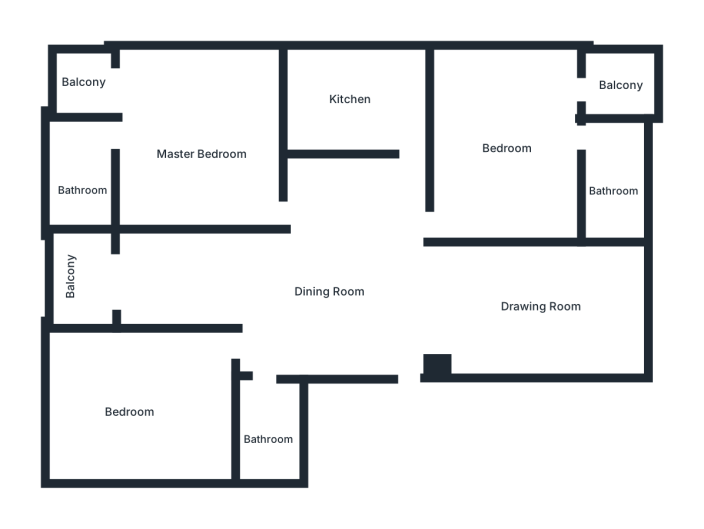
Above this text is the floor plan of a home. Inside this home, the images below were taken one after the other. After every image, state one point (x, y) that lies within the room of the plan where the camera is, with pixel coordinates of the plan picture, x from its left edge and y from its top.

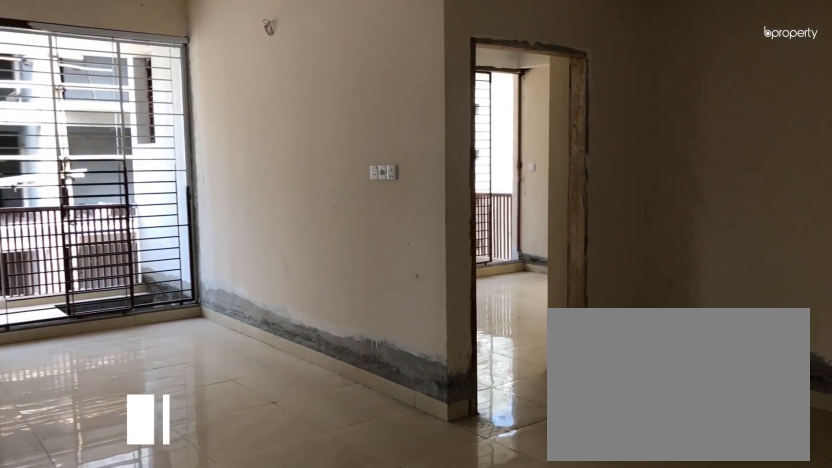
(307, 296)
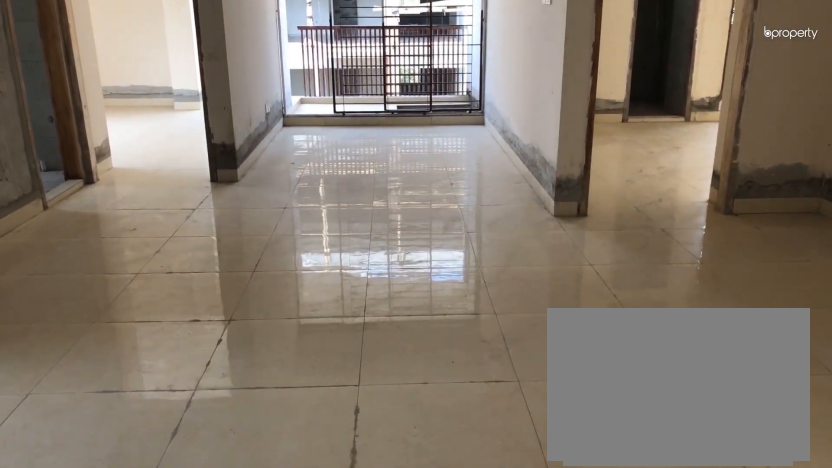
(307, 296)
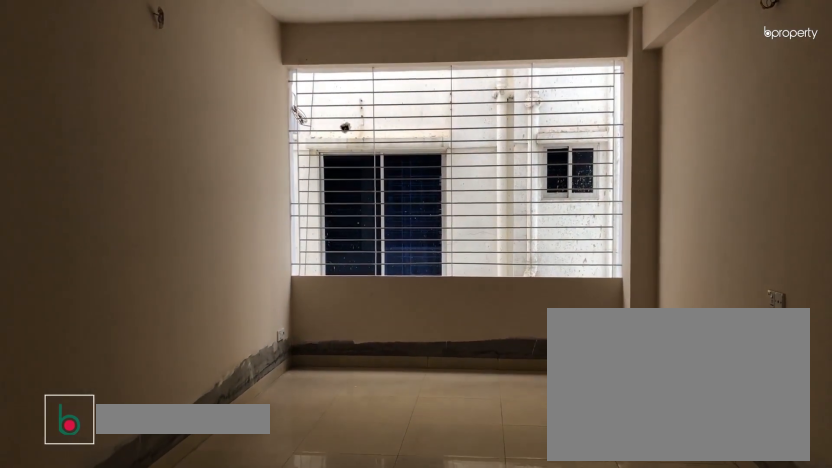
(541, 308)
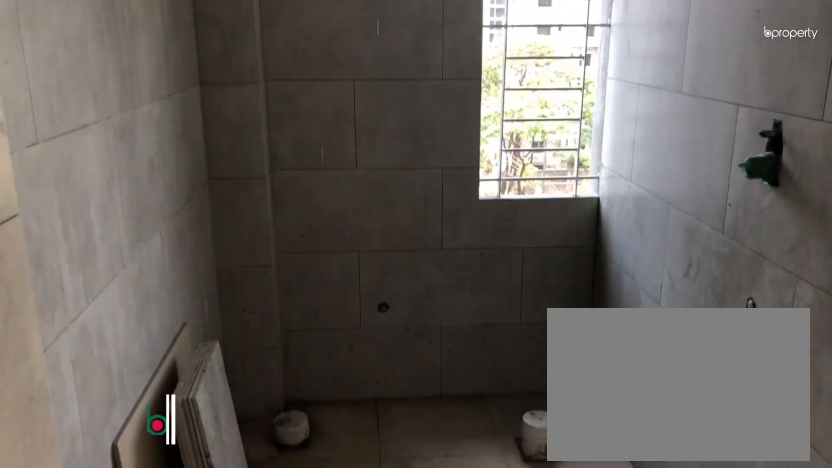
(267, 423)
